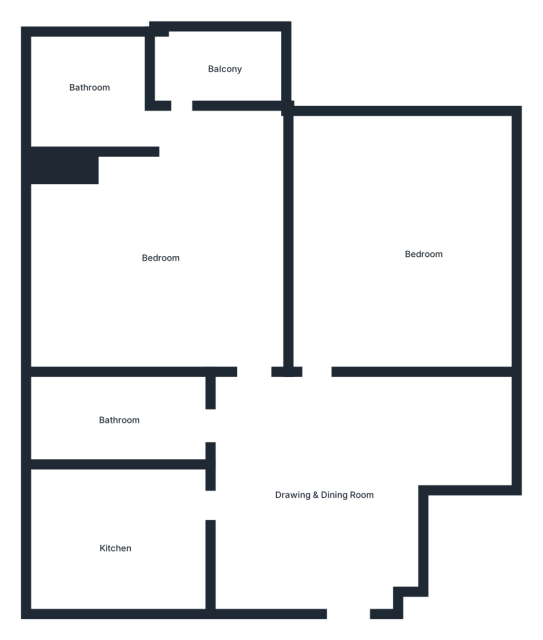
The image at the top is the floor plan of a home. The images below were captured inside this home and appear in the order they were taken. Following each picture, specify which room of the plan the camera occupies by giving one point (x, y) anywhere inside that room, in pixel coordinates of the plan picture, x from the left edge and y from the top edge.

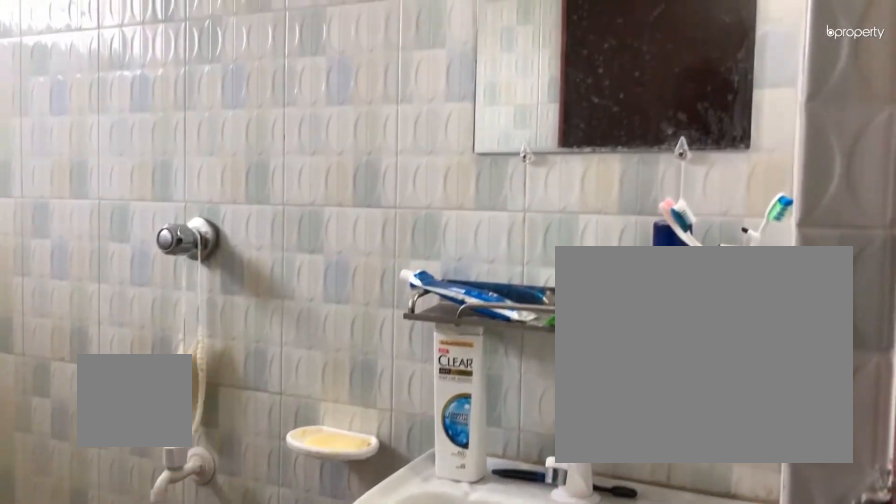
(128, 417)
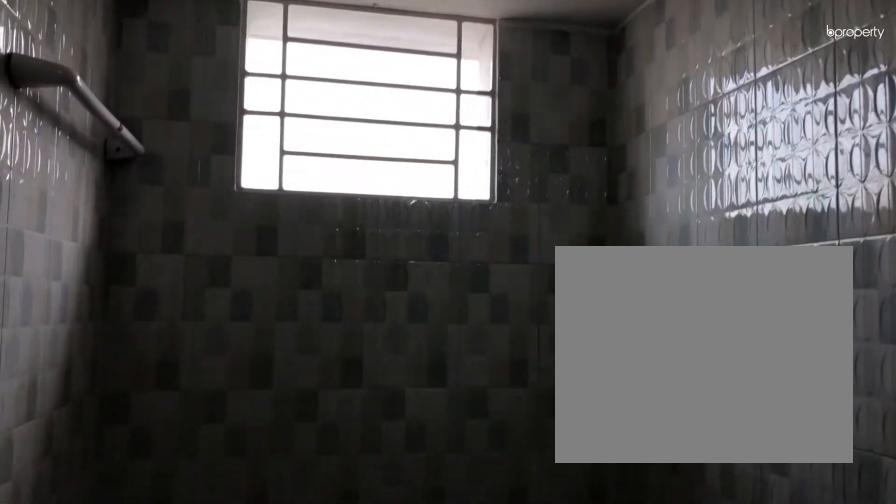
(128, 417)
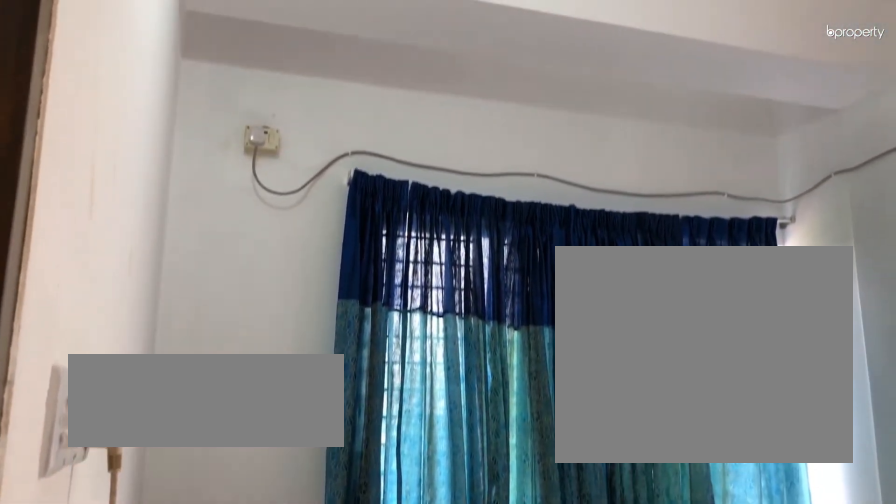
(157, 254)
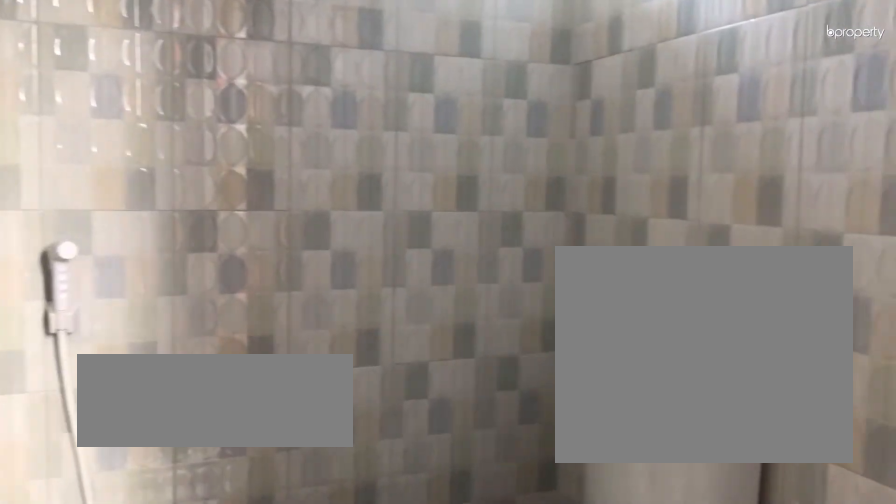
(96, 94)
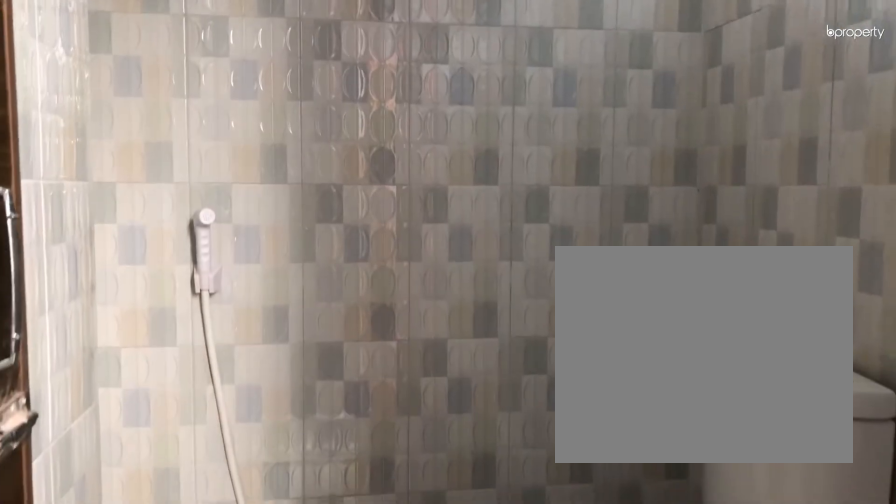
(96, 94)
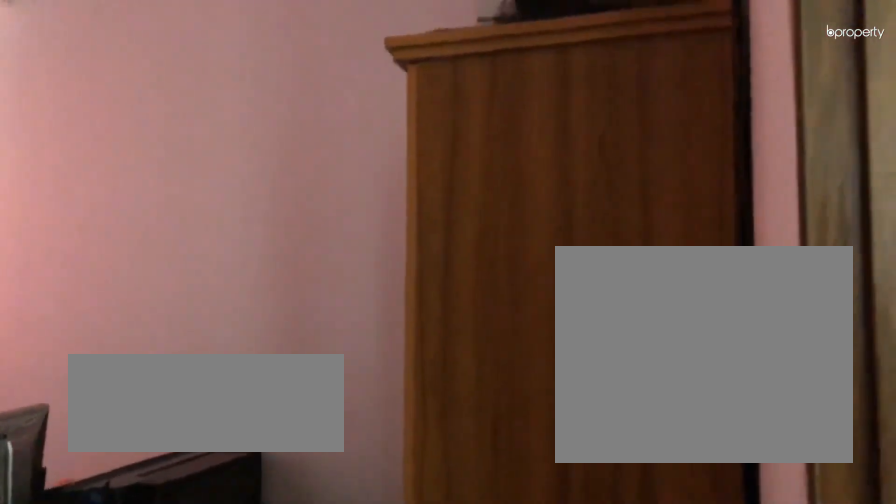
(386, 235)
